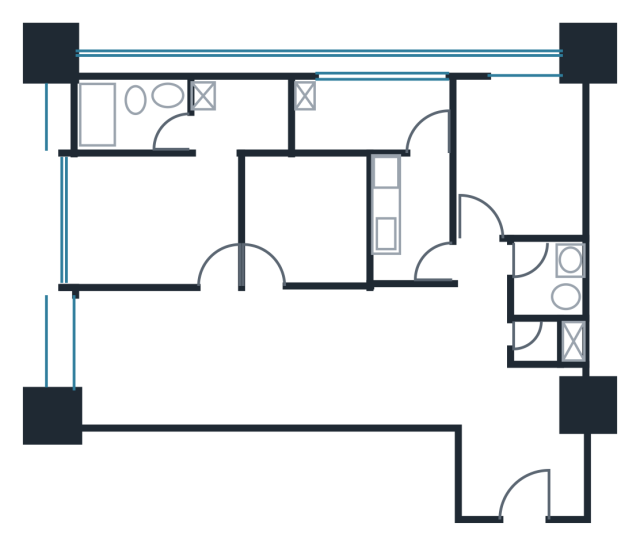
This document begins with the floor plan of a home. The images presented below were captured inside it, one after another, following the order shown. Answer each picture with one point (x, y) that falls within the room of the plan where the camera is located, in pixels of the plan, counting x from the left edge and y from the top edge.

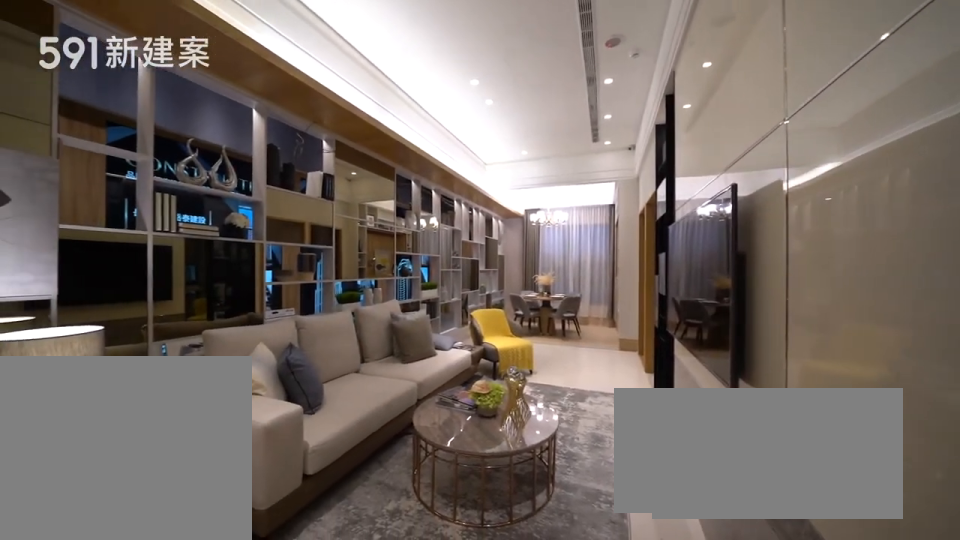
(263, 358)
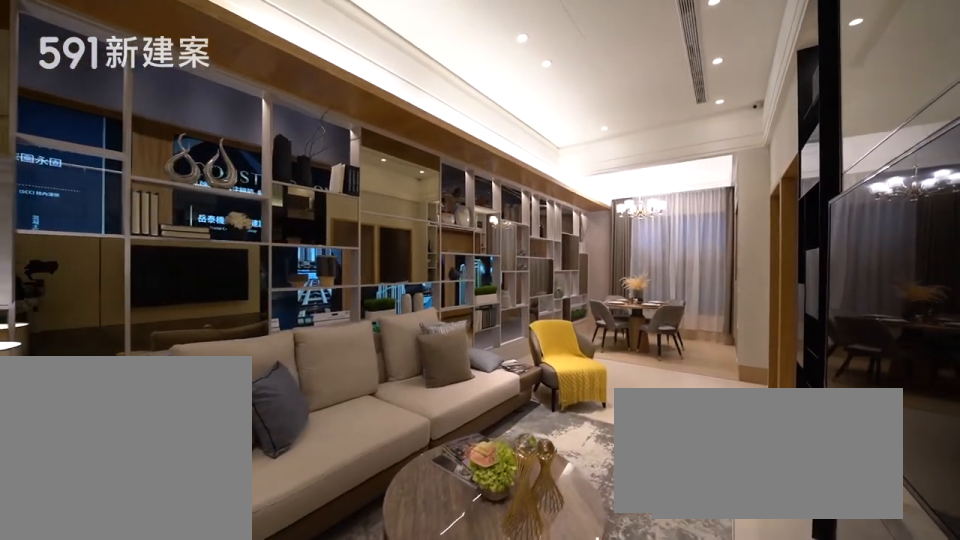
(342, 358)
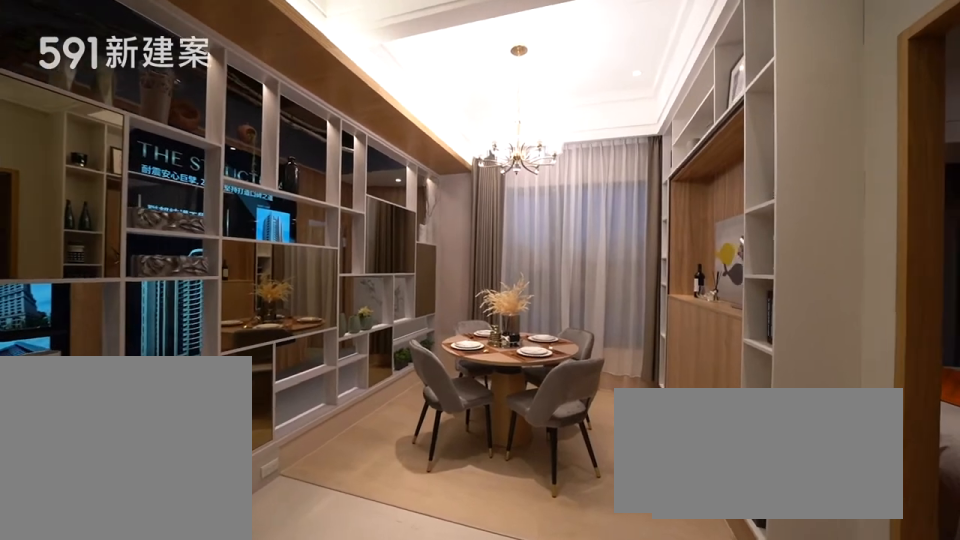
(134, 357)
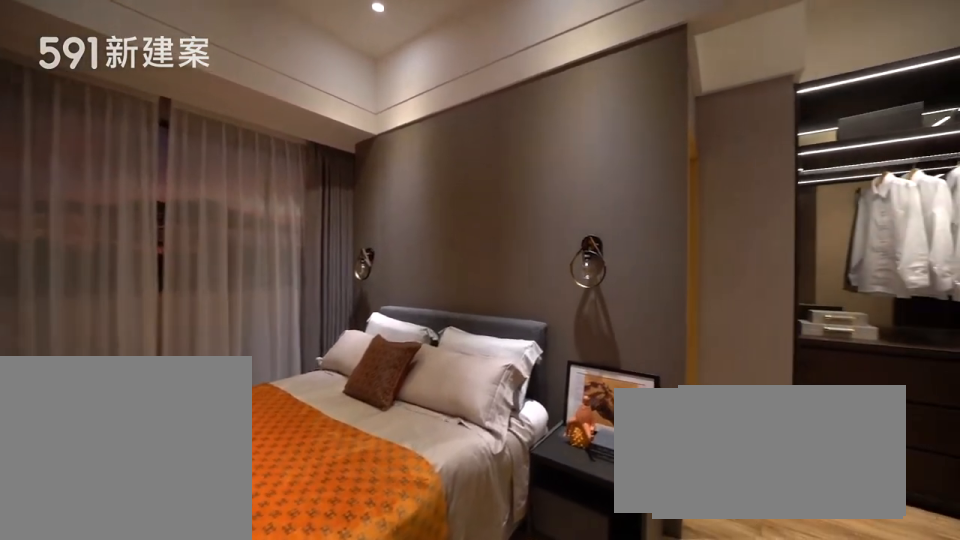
(173, 192)
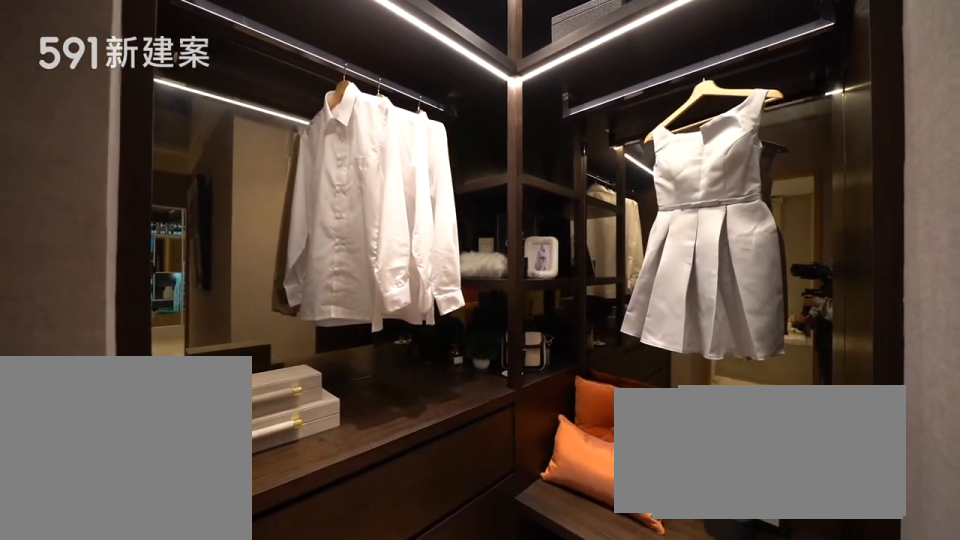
(173, 192)
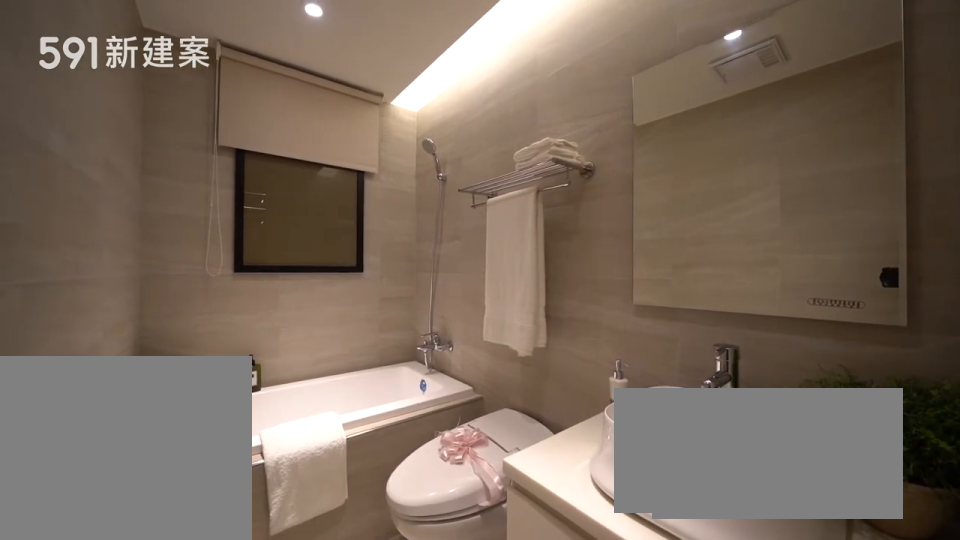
(130, 113)
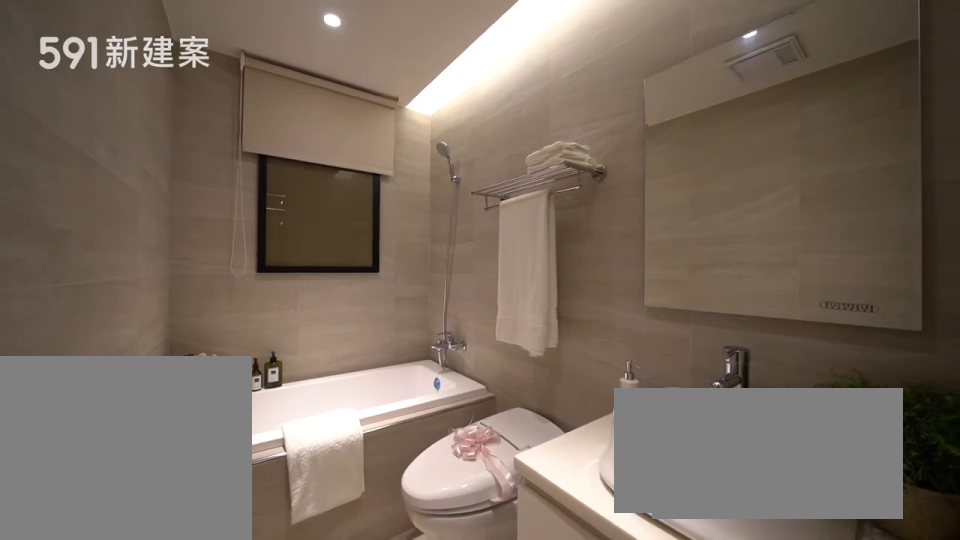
(130, 113)
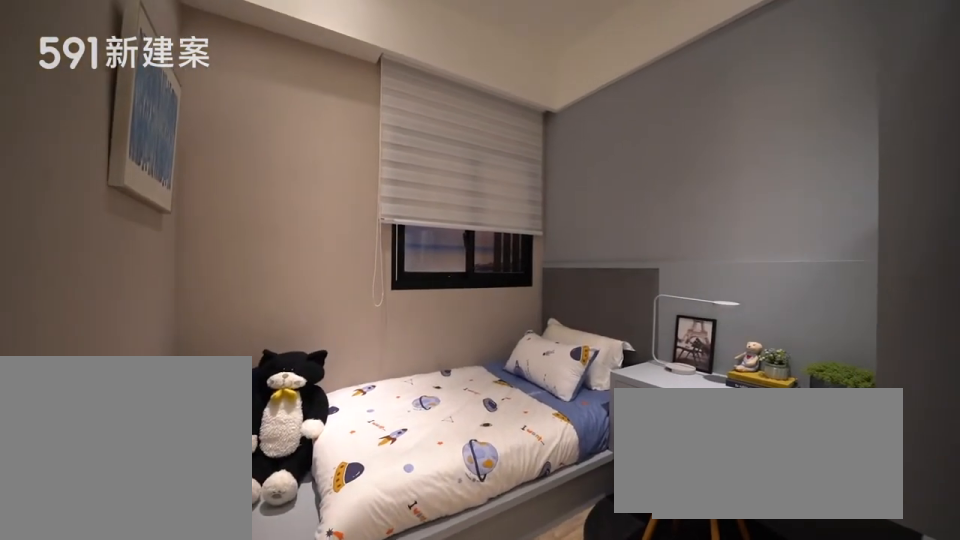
(309, 216)
